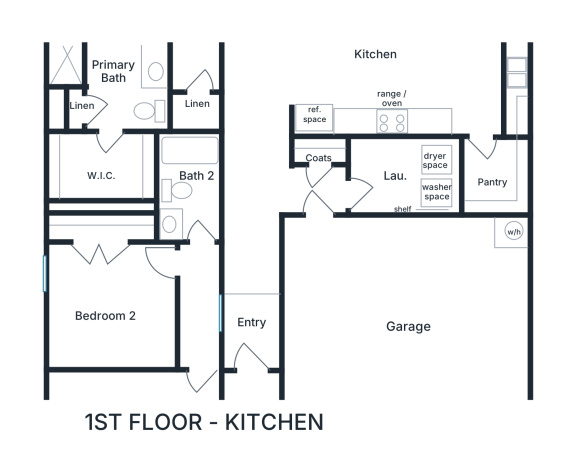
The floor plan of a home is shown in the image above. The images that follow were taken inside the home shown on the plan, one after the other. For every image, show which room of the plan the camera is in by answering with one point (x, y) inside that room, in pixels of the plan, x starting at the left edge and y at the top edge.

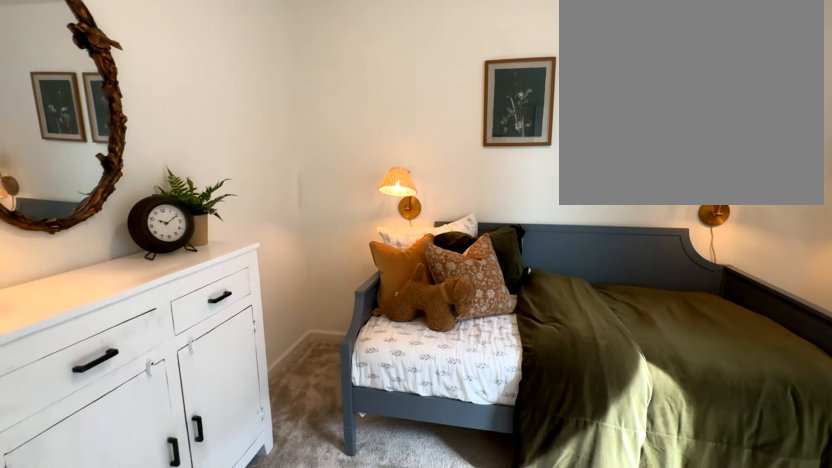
(111, 304)
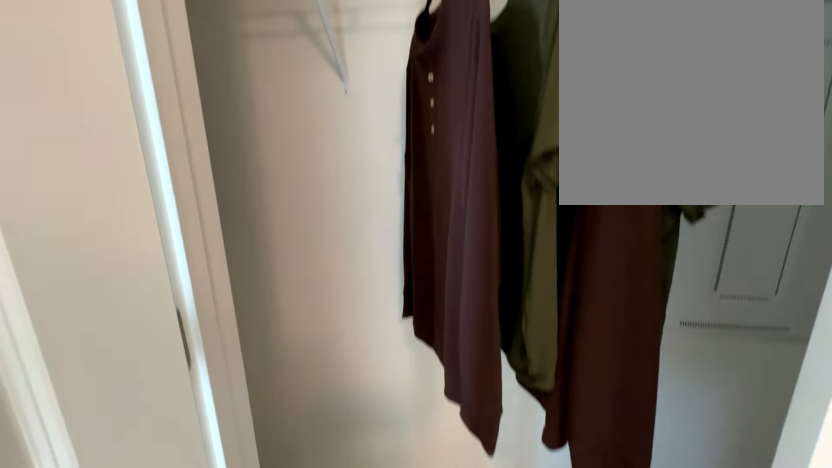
(111, 304)
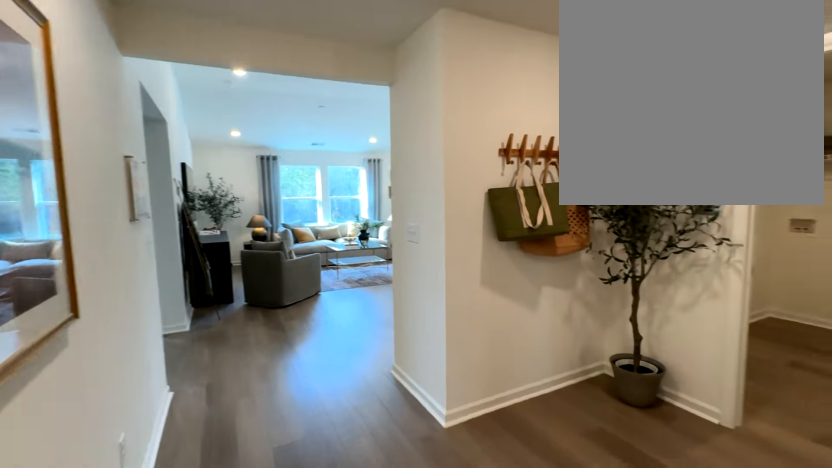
(285, 176)
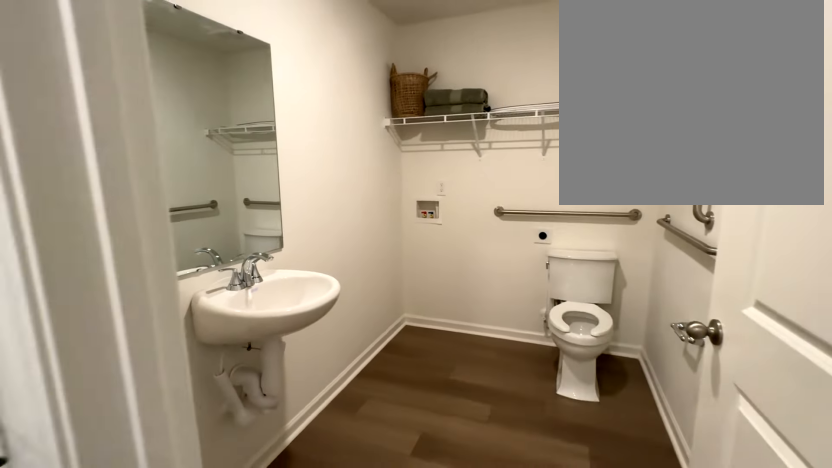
(405, 176)
